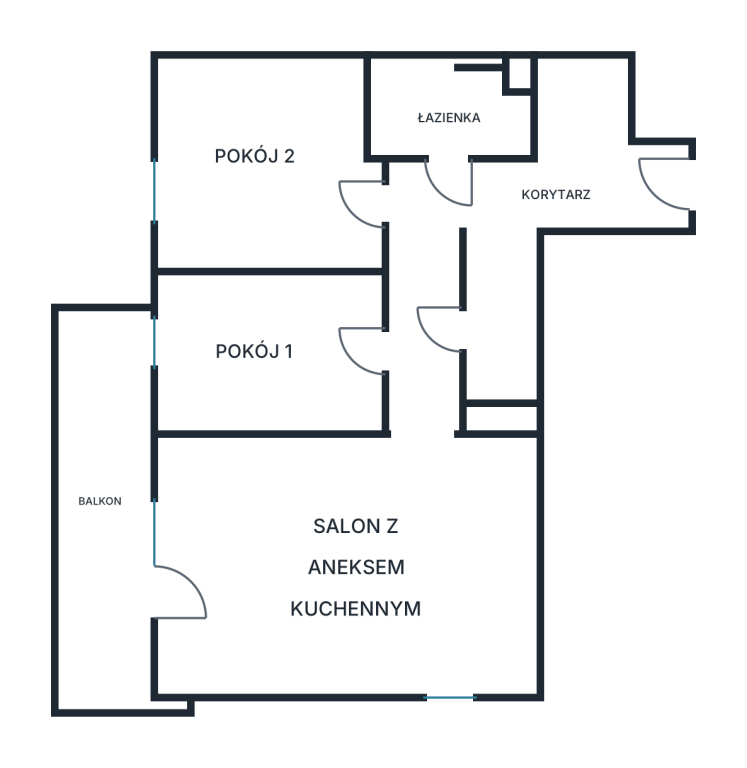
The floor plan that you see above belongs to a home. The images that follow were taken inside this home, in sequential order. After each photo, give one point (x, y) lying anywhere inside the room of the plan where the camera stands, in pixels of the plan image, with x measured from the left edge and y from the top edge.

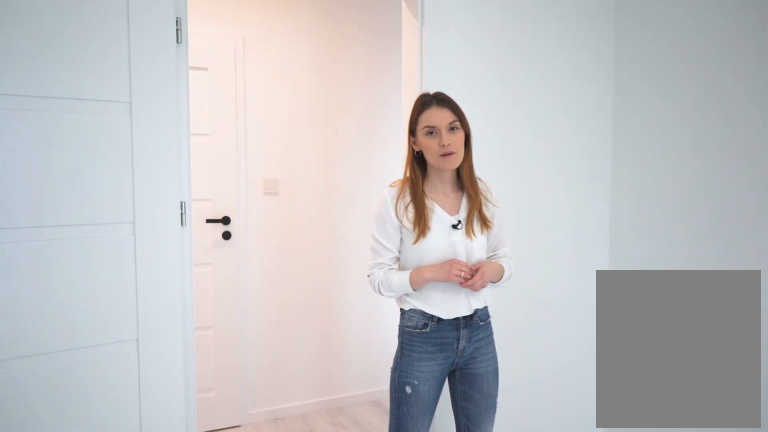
(265, 353)
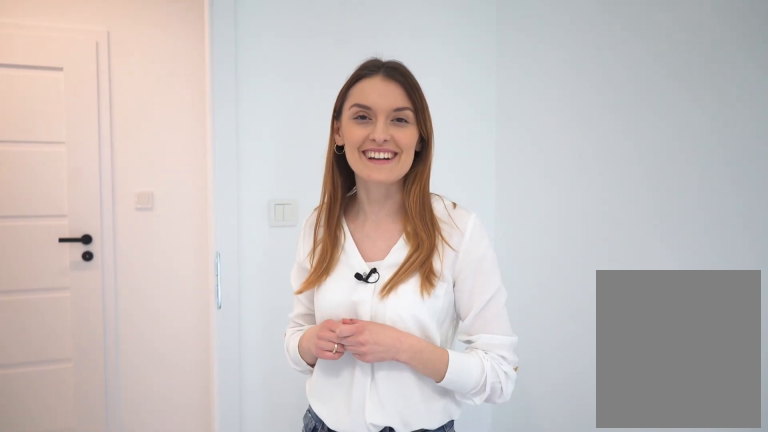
(265, 354)
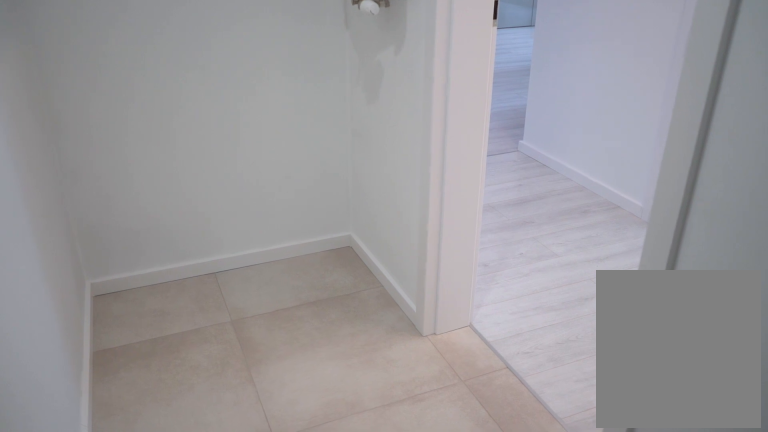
(499, 316)
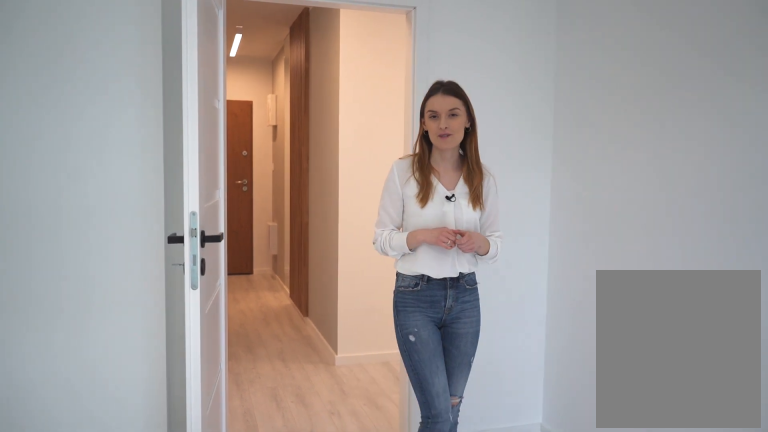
(262, 166)
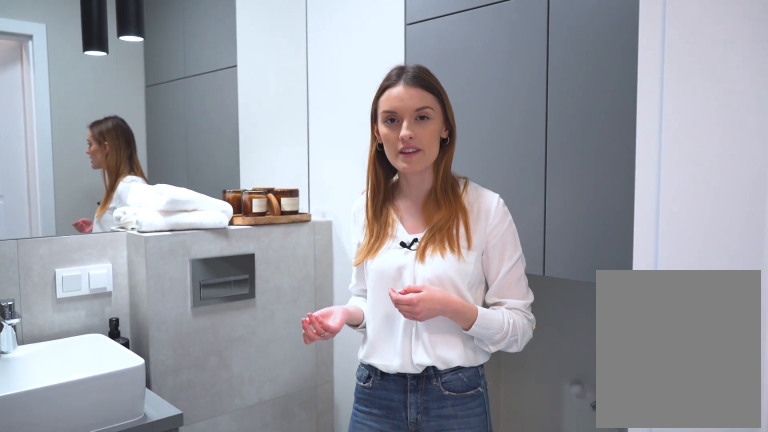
(445, 114)
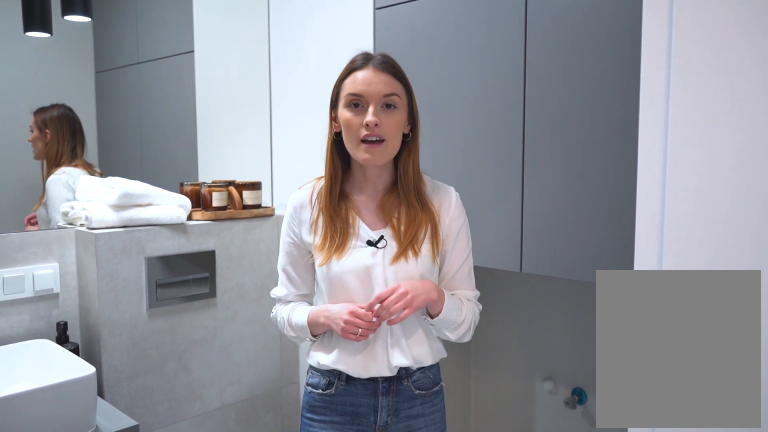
(446, 115)
